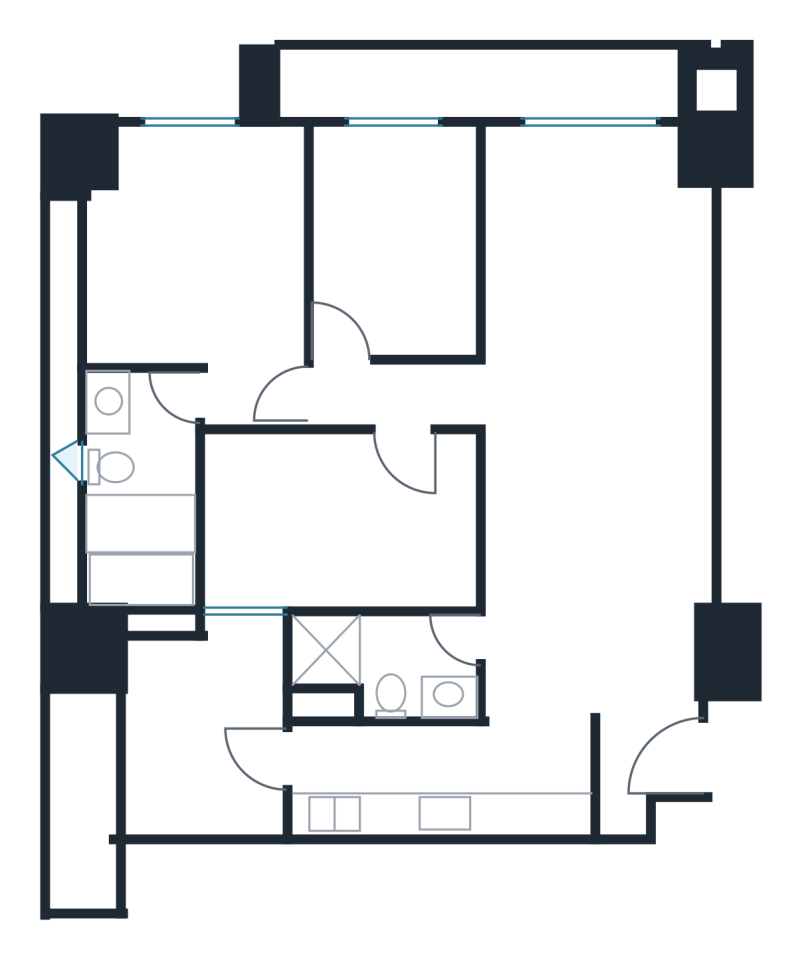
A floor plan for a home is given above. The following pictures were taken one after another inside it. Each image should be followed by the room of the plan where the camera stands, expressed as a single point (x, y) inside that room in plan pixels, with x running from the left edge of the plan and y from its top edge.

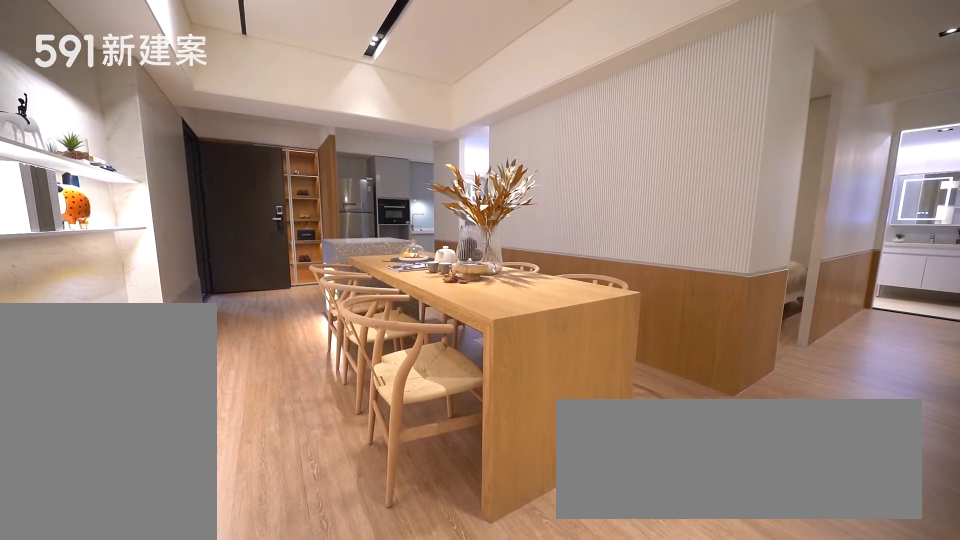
(597, 546)
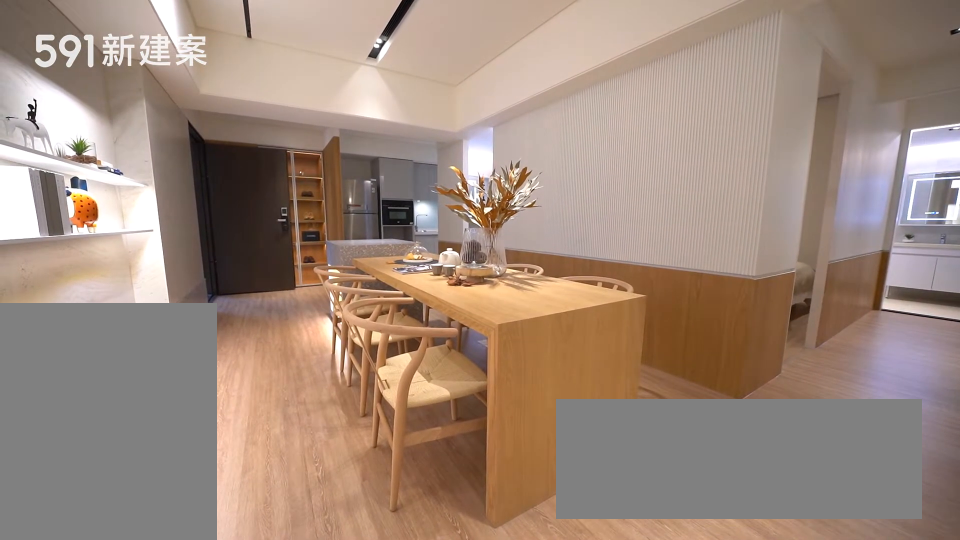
(597, 546)
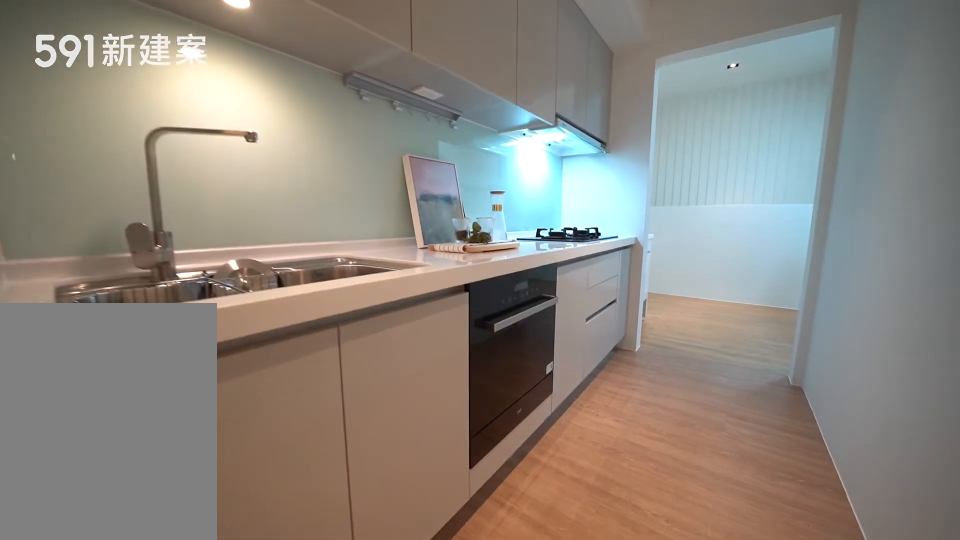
(442, 779)
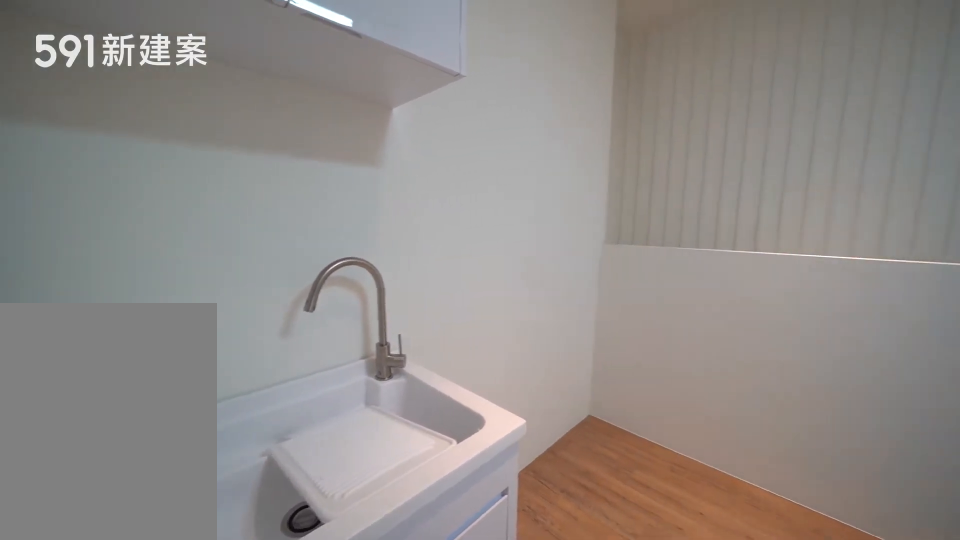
(204, 723)
